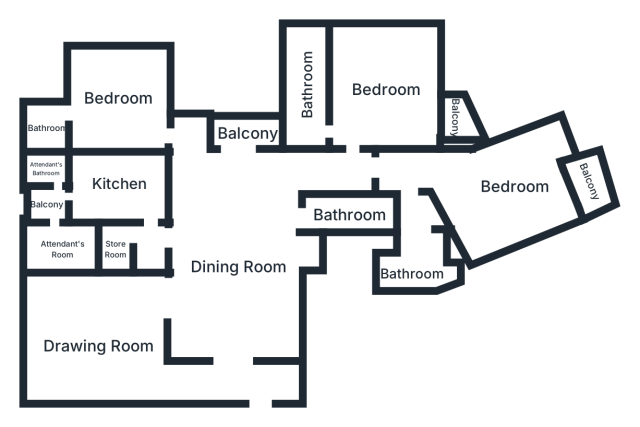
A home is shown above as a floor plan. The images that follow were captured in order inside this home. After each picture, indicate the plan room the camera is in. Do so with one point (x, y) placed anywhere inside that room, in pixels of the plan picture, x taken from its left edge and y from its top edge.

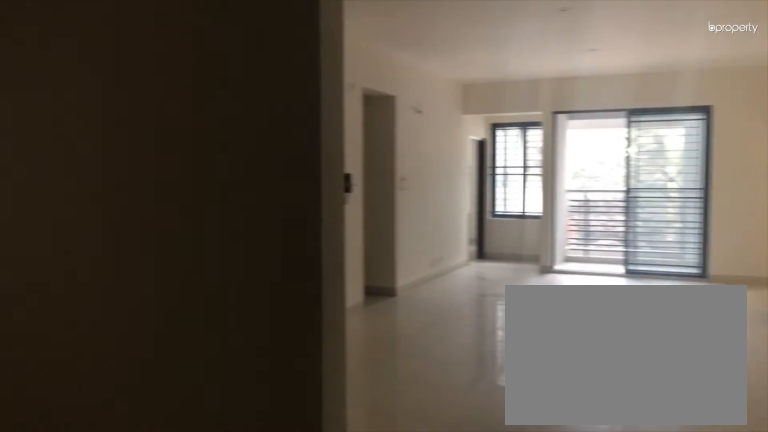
(261, 382)
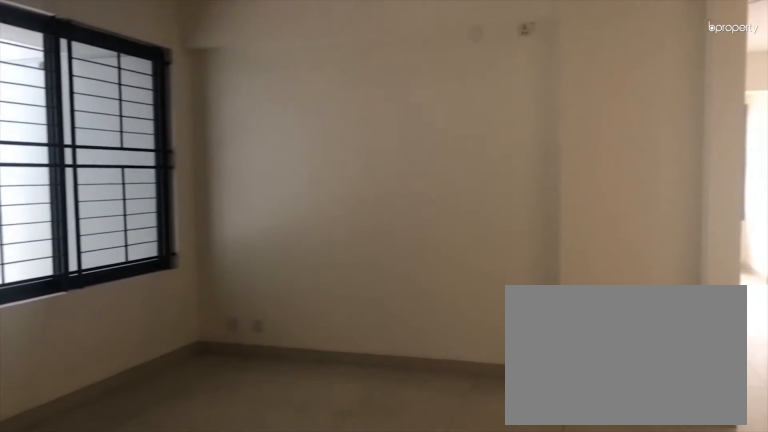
(101, 353)
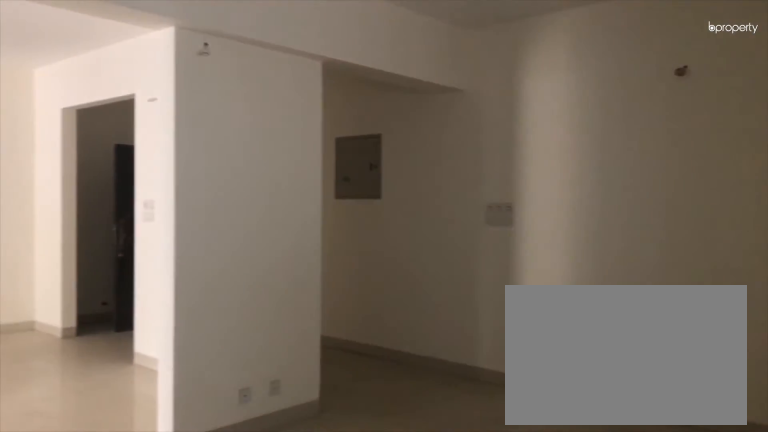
(101, 353)
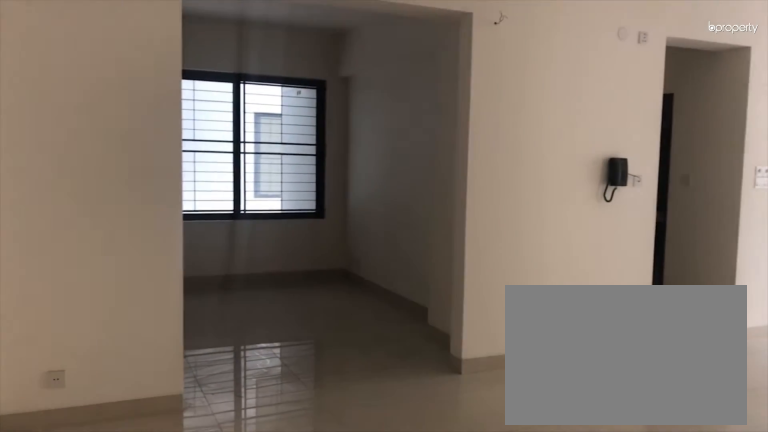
(239, 268)
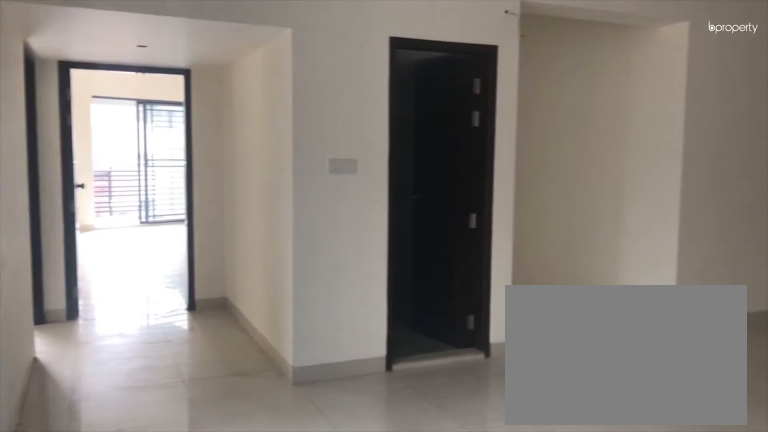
(239, 268)
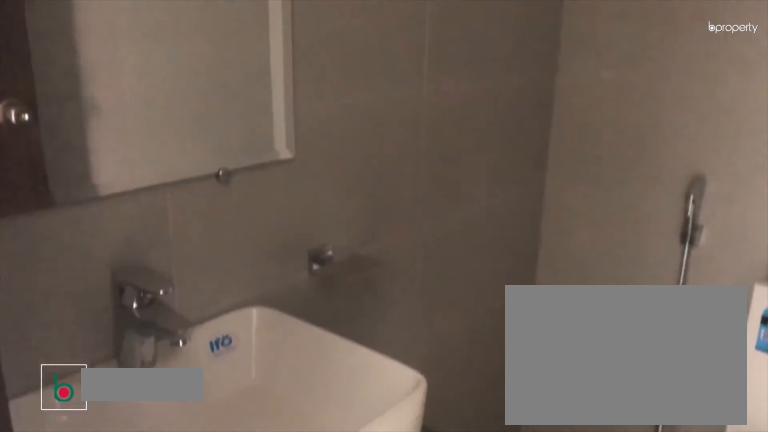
(349, 215)
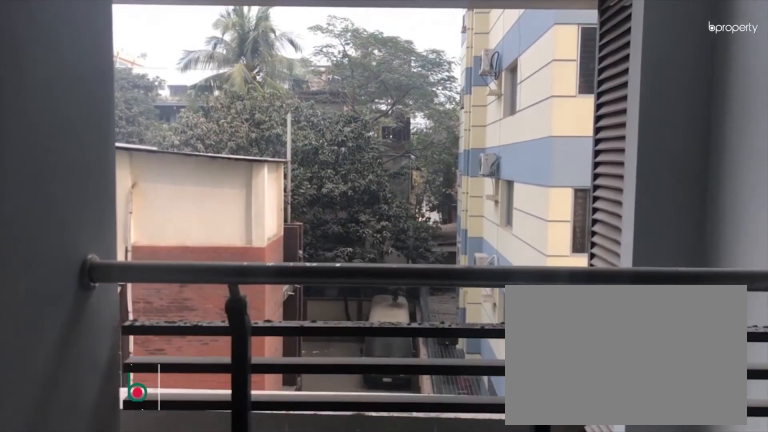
(248, 134)
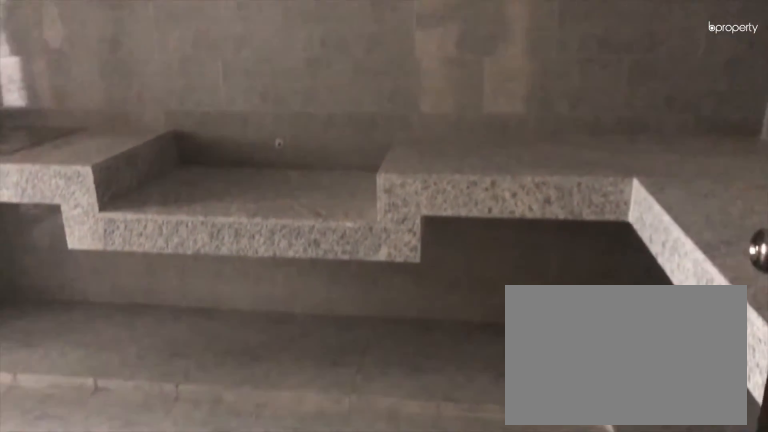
(119, 186)
